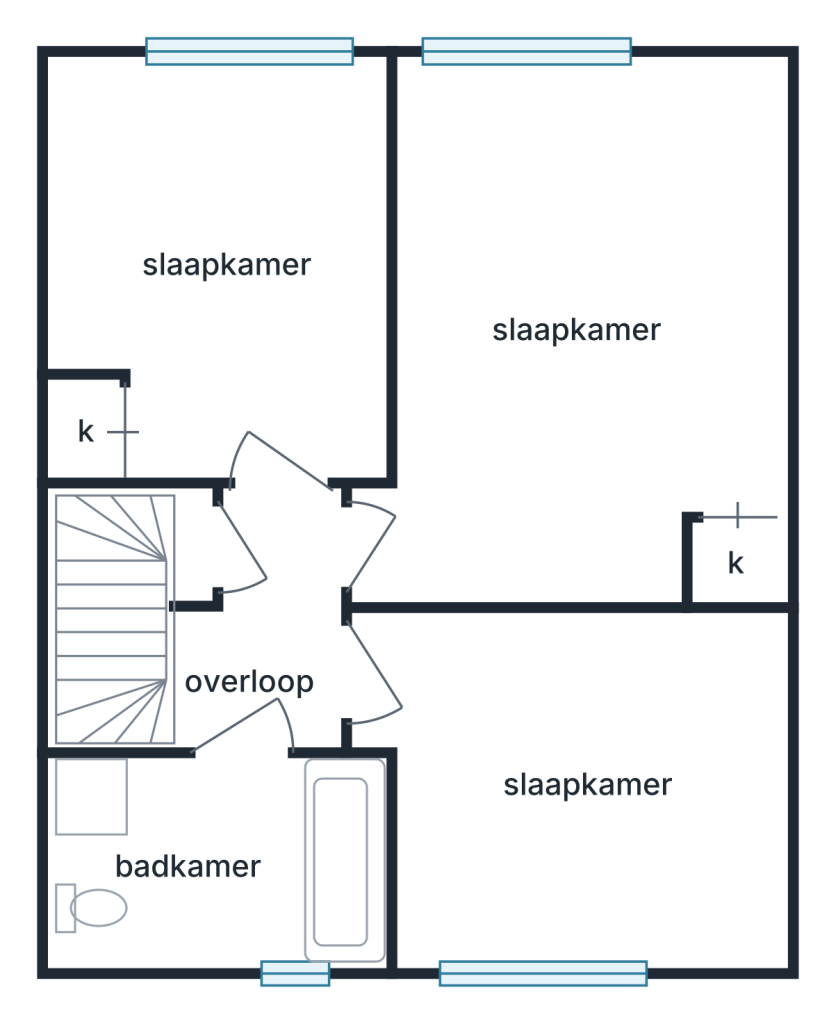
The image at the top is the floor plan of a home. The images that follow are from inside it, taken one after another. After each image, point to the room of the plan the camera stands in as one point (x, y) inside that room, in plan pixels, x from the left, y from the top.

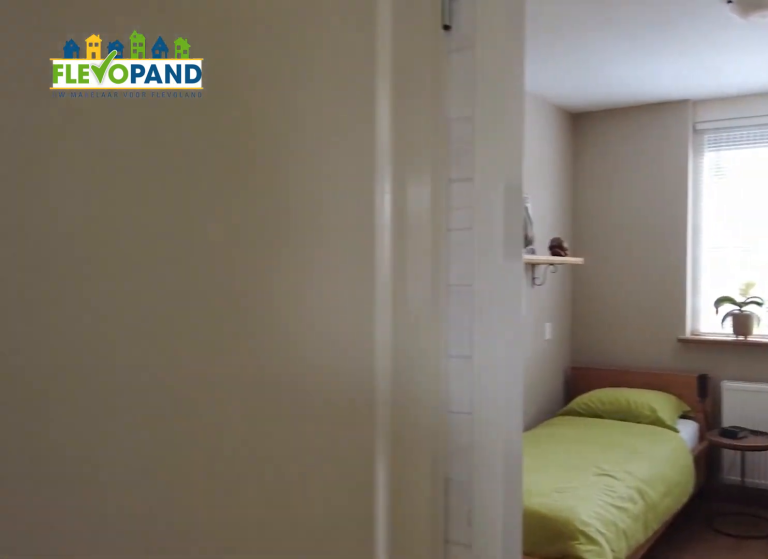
(267, 633)
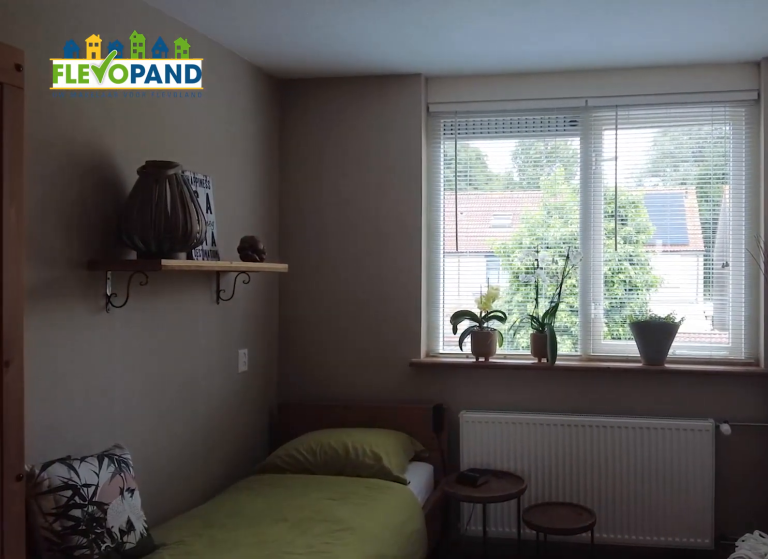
(217, 184)
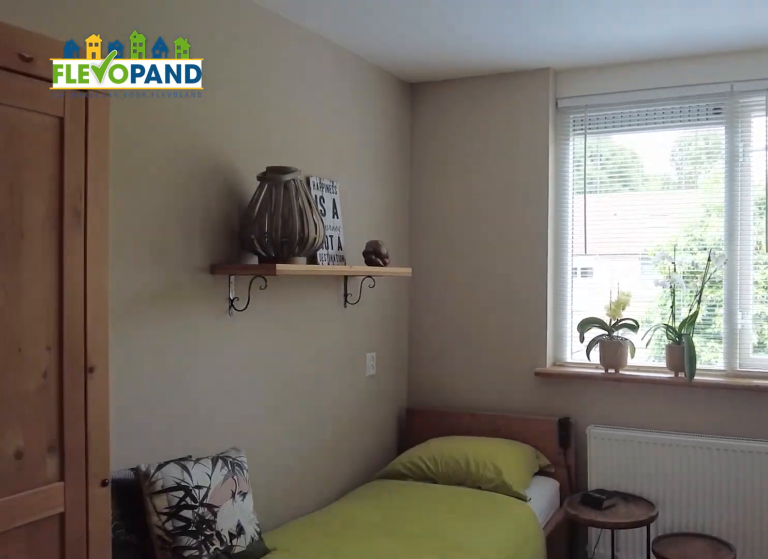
(217, 184)
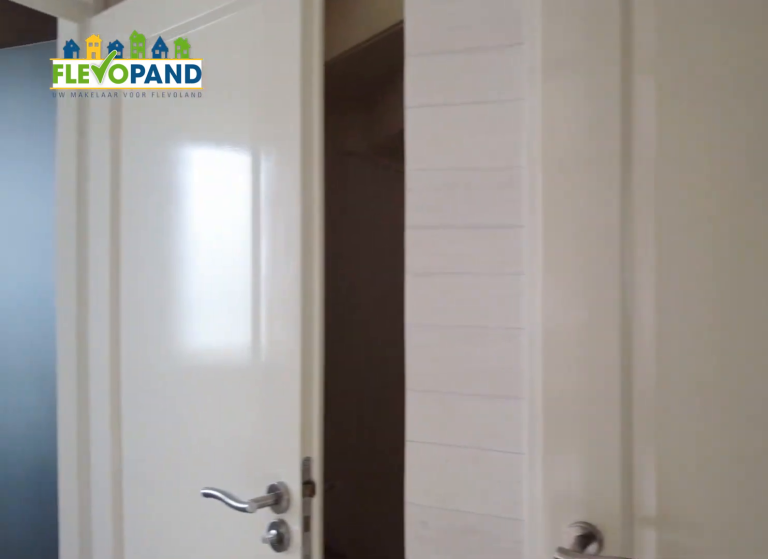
(268, 632)
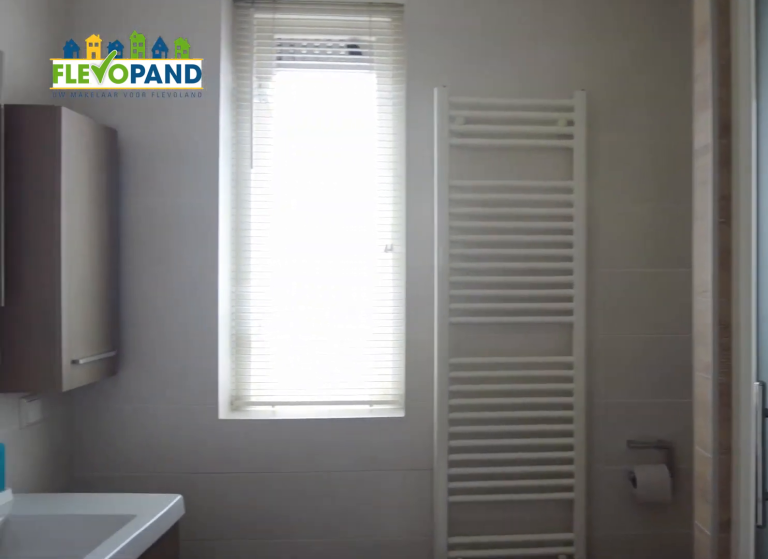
(341, 859)
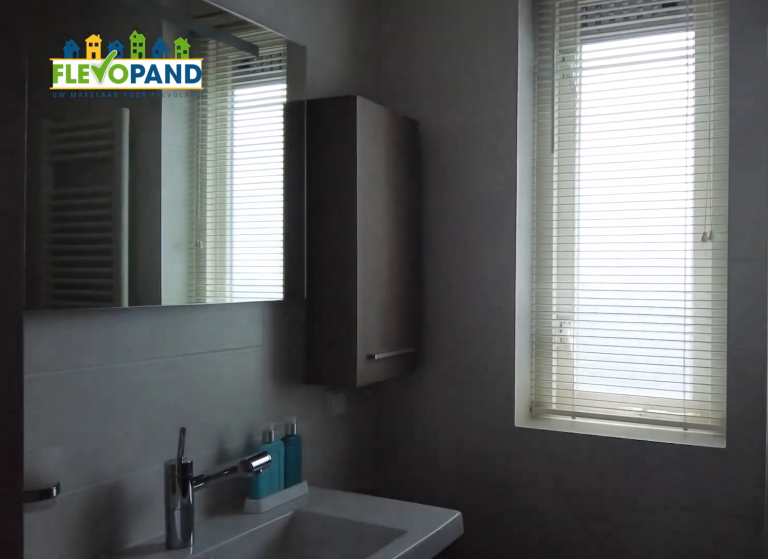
(341, 859)
